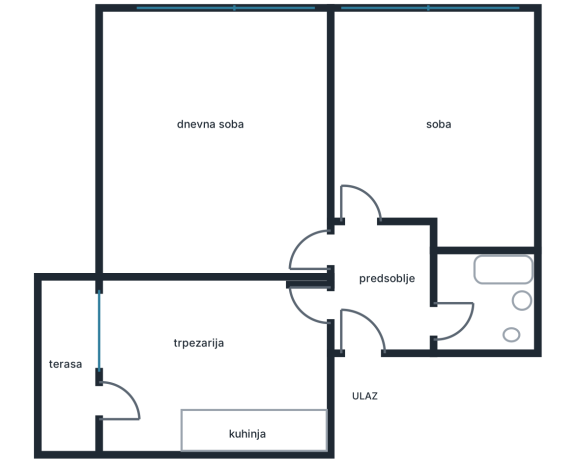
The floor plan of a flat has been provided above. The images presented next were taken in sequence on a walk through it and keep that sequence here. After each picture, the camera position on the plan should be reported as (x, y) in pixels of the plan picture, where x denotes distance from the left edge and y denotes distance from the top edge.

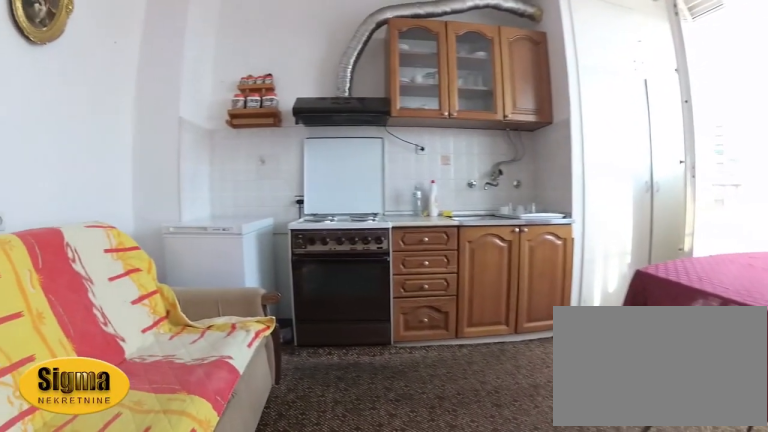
(268, 315)
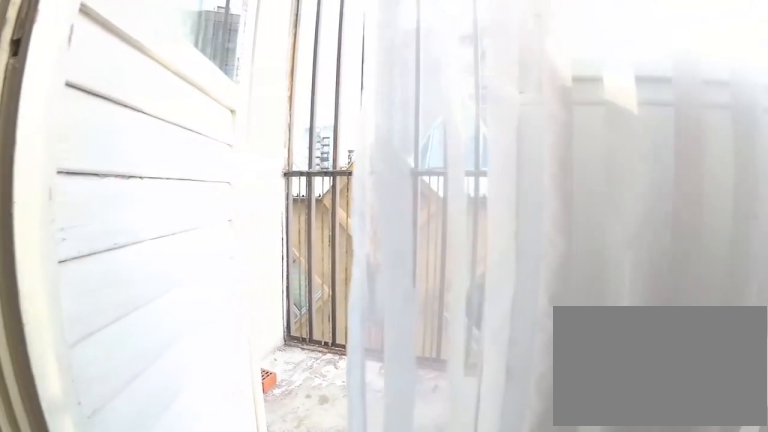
(143, 409)
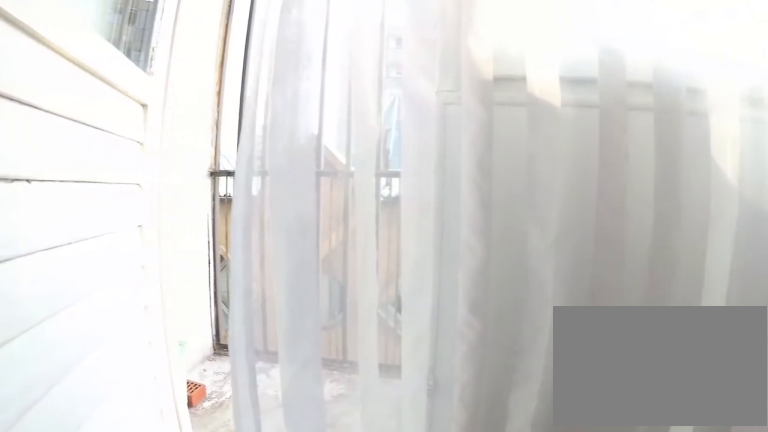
(138, 407)
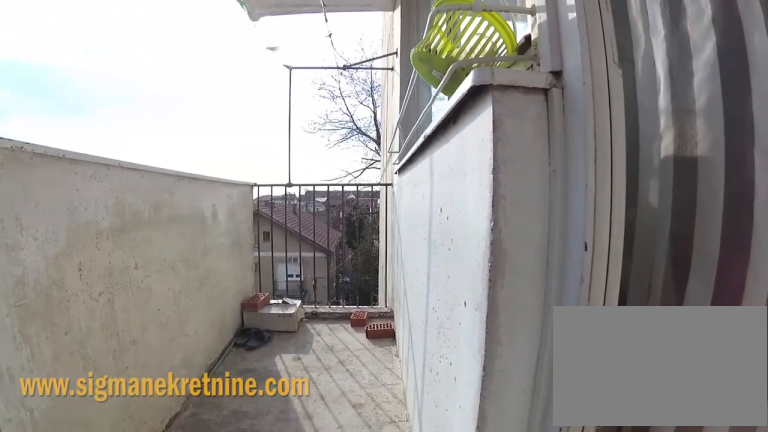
(73, 427)
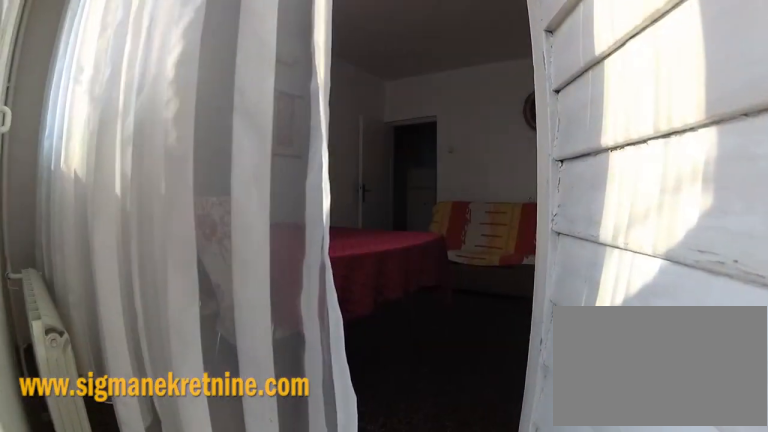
(65, 410)
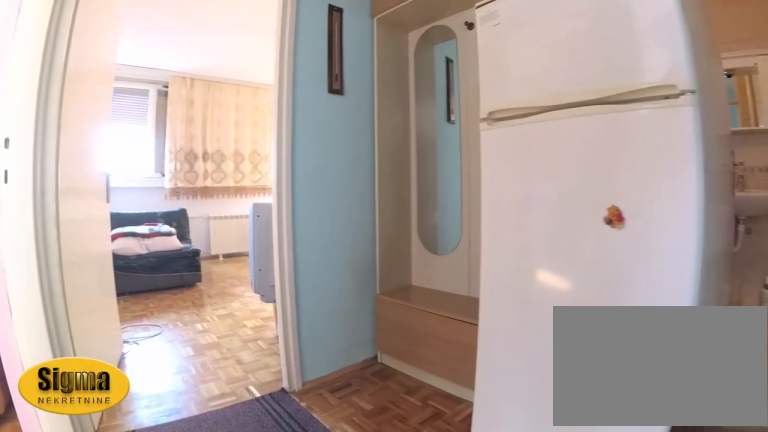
(341, 326)
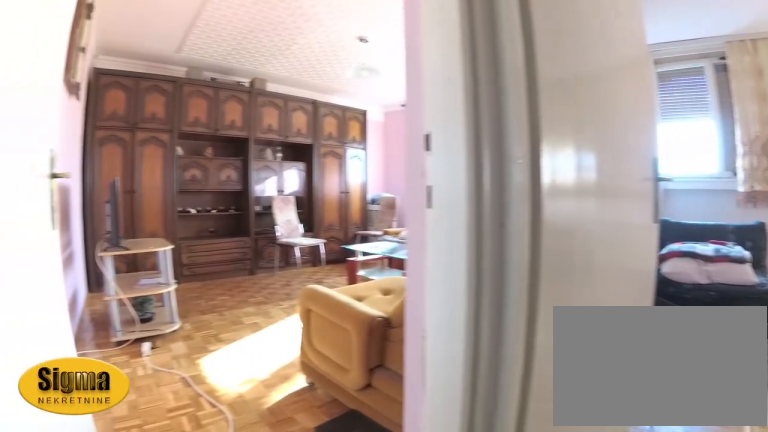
(374, 272)
